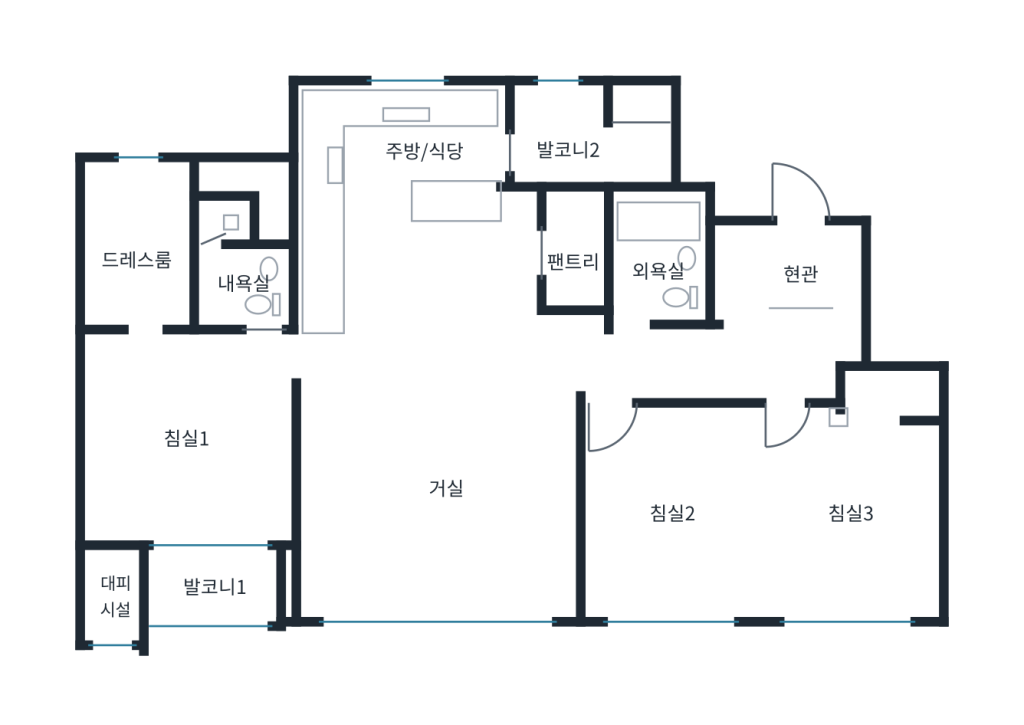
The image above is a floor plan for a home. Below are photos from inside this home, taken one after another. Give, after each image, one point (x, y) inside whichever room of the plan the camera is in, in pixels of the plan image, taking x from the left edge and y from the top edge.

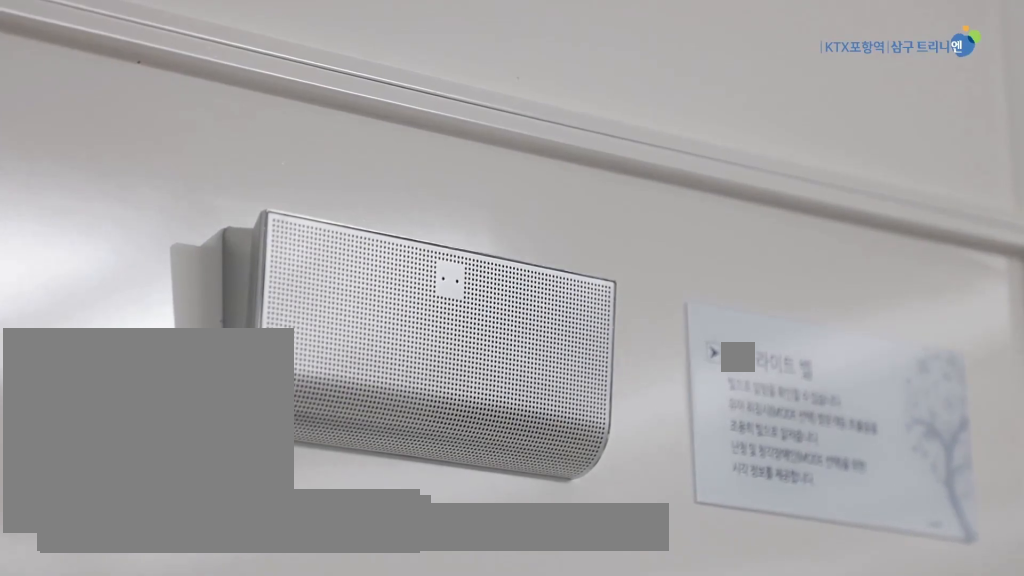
(439, 505)
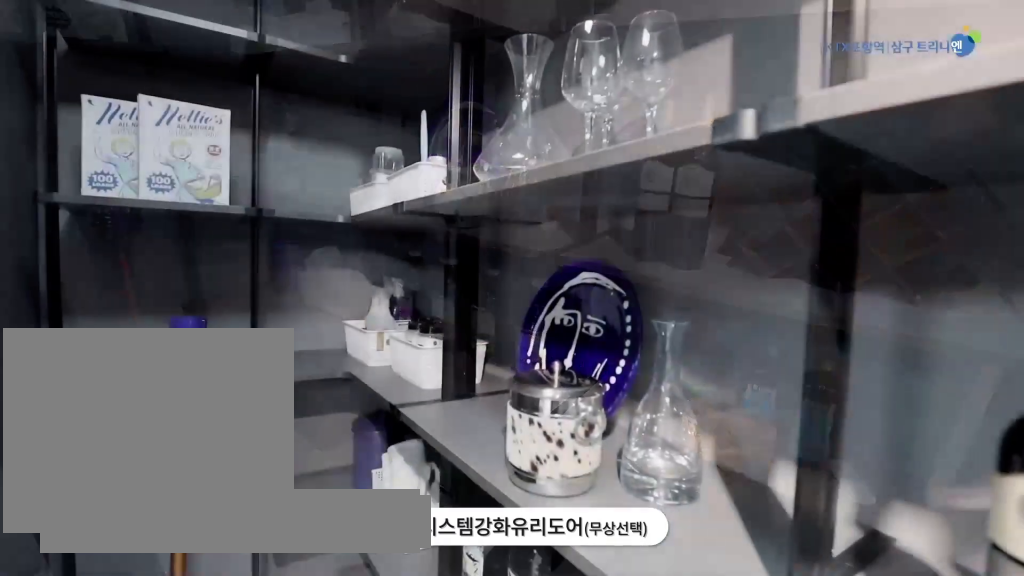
(574, 258)
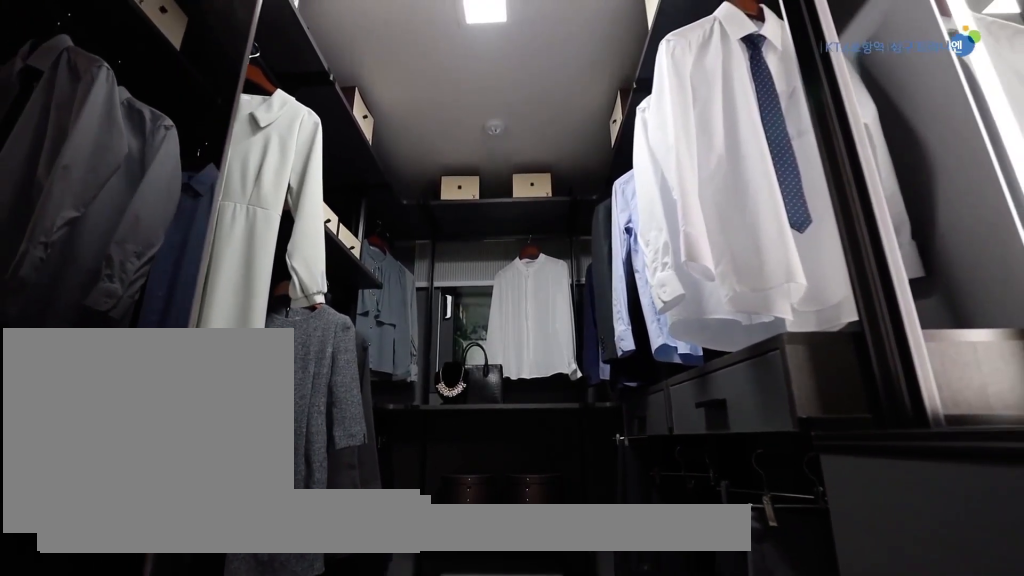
(134, 247)
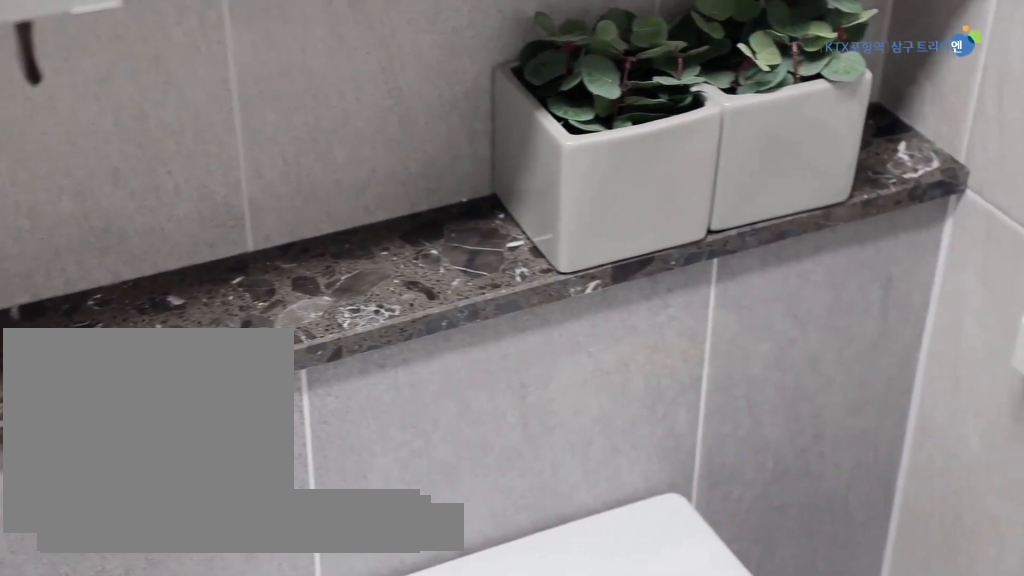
(235, 265)
